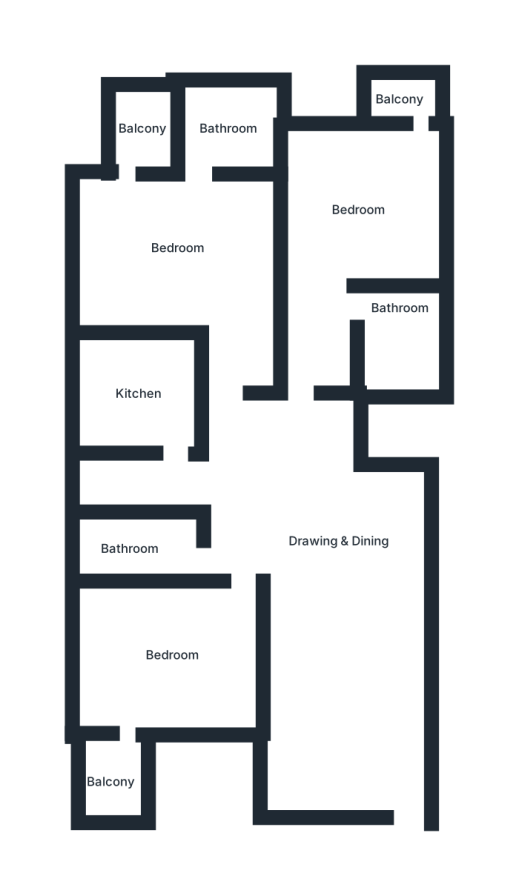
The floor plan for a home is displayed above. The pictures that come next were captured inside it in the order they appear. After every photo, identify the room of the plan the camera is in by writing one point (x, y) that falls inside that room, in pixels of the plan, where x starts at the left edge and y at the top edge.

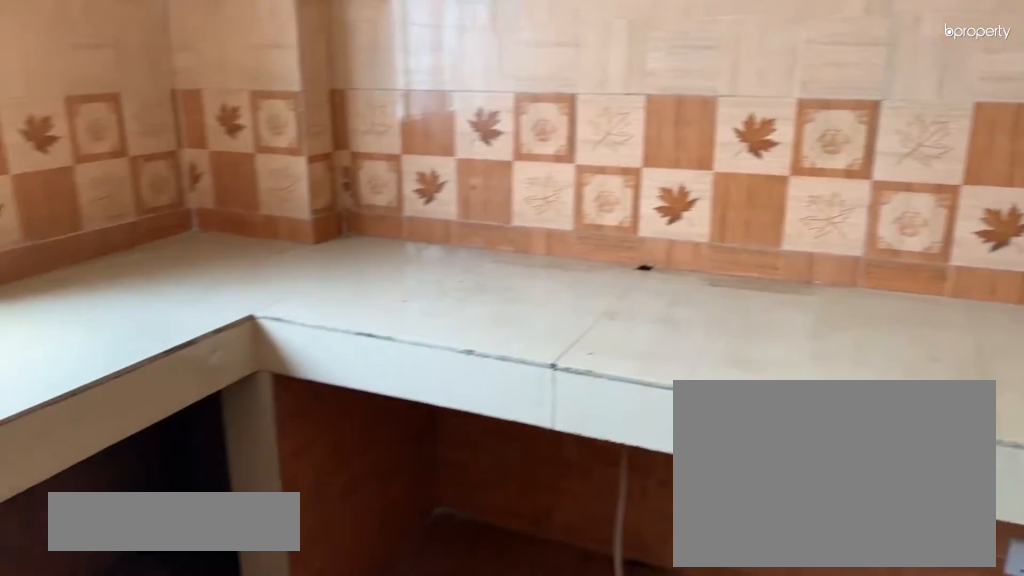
(132, 396)
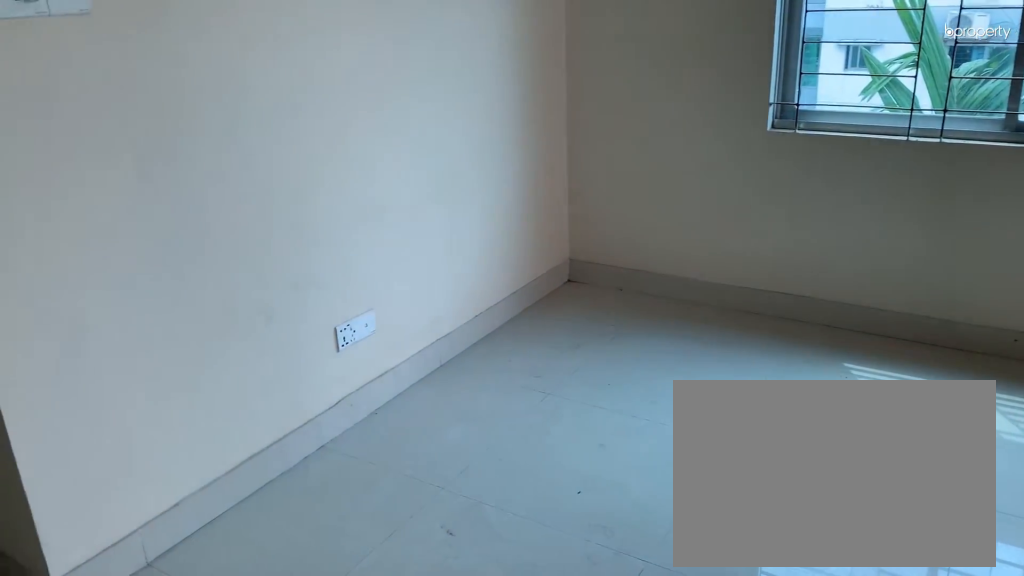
(186, 222)
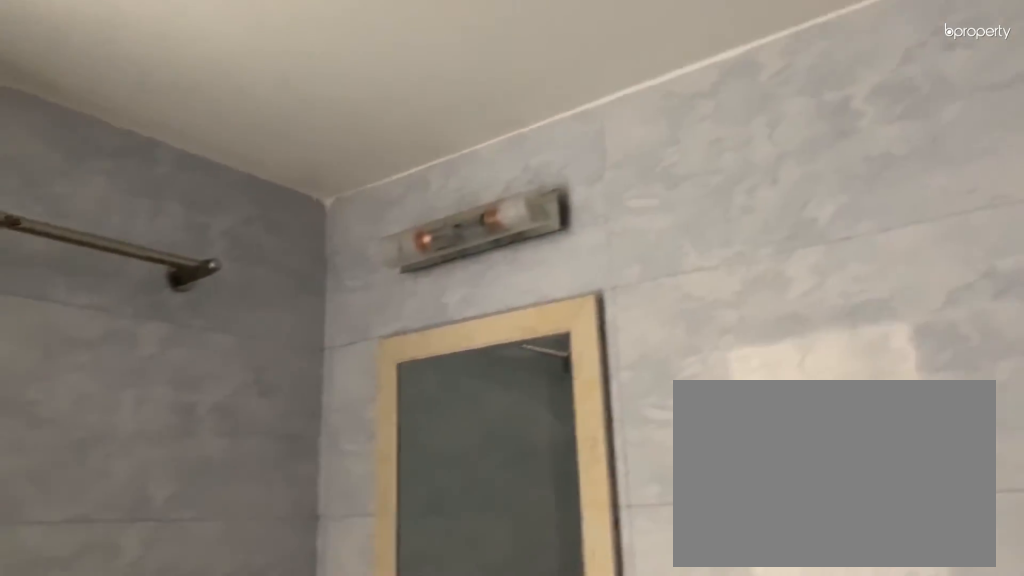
(389, 320)
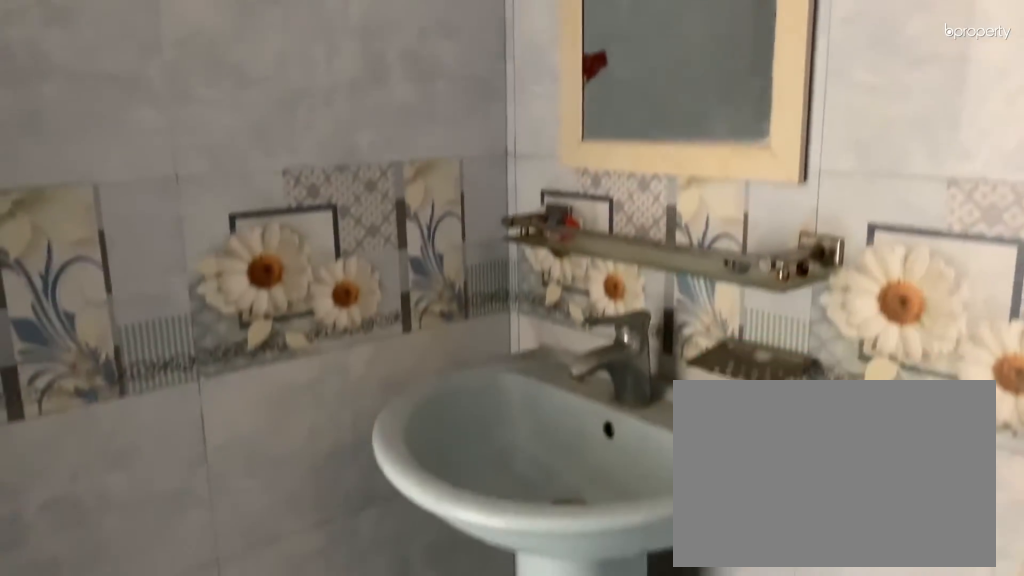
(389, 320)
